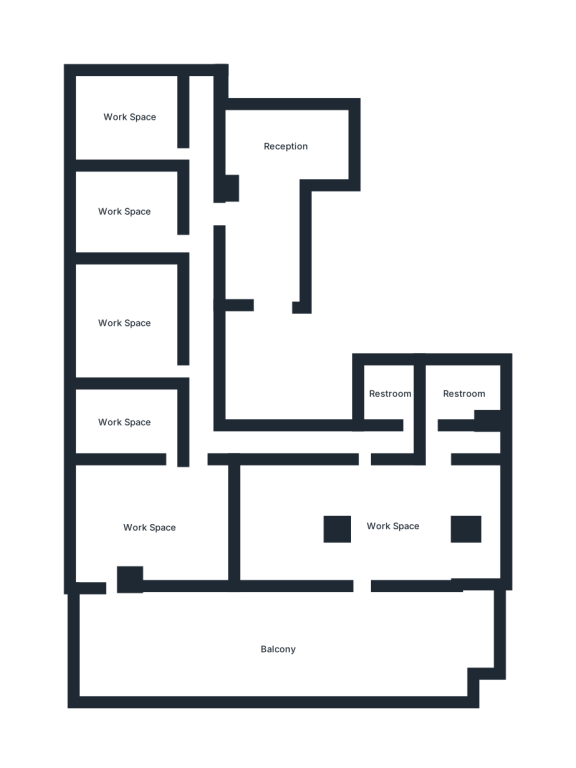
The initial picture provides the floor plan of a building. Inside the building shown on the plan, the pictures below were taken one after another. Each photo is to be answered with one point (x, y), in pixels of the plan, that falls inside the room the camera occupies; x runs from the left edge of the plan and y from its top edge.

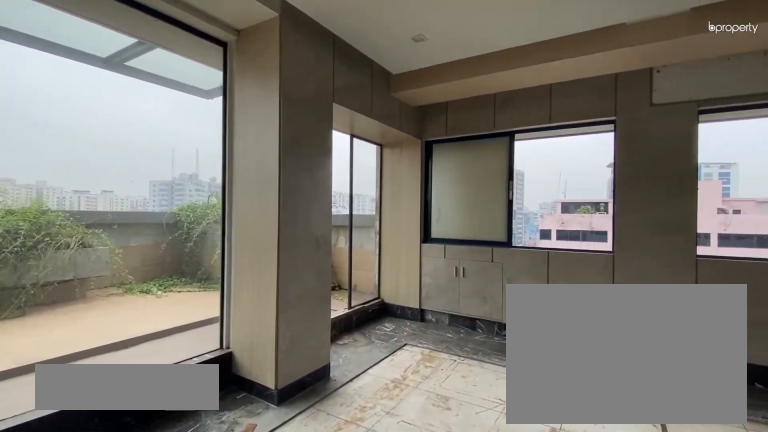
(150, 528)
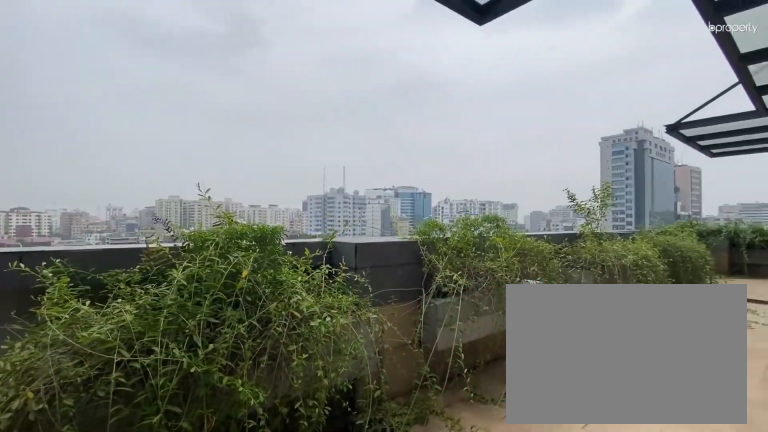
(336, 656)
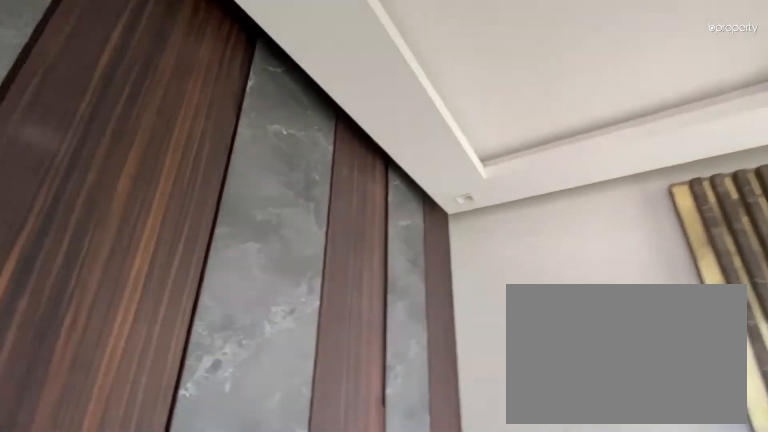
(123, 422)
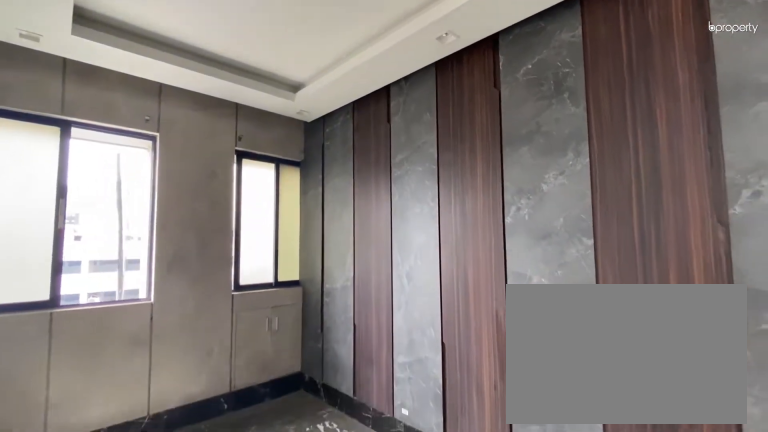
(123, 422)
